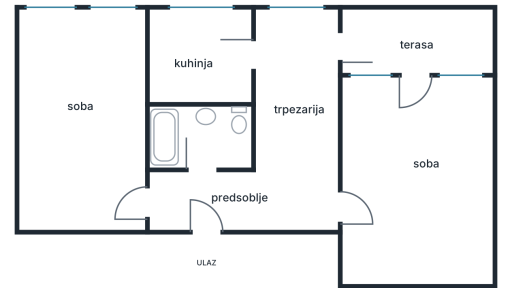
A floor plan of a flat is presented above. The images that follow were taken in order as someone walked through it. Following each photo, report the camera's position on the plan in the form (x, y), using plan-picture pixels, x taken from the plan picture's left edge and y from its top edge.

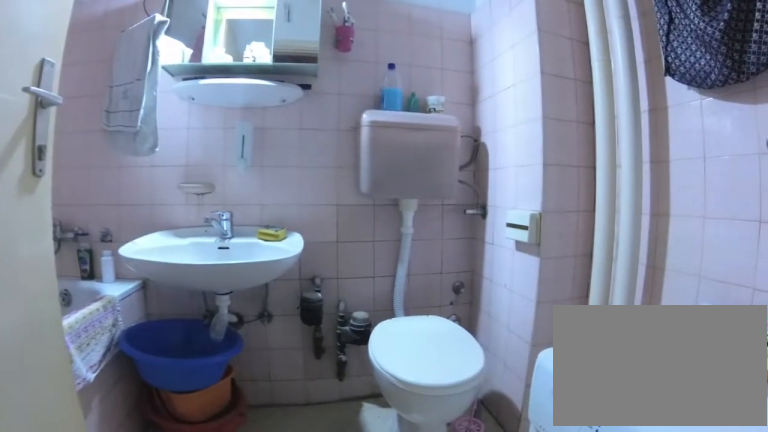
(195, 176)
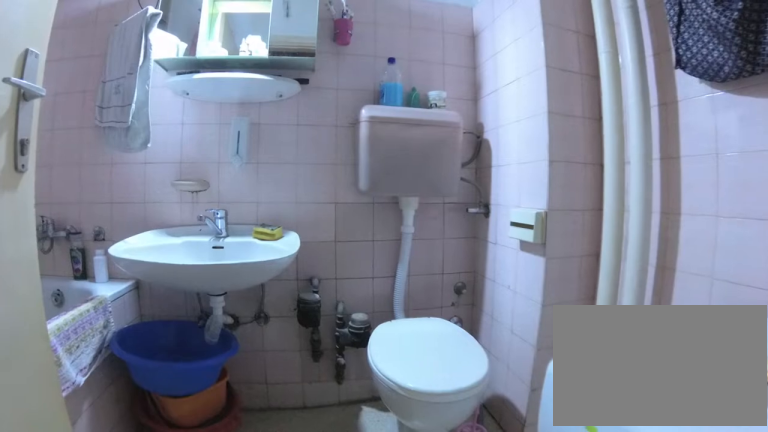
(197, 171)
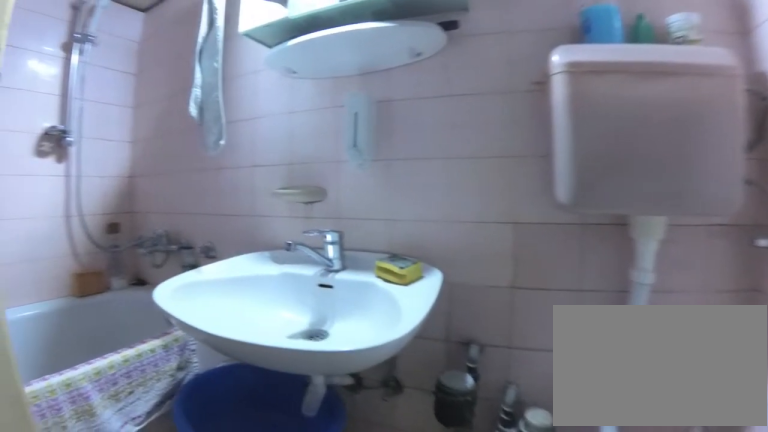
(205, 148)
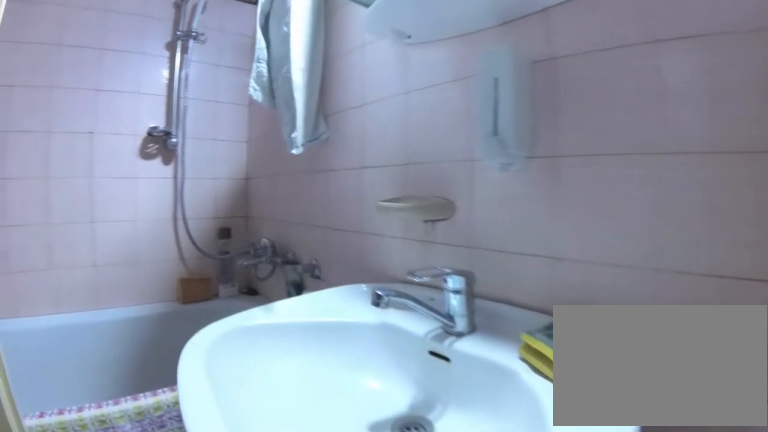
(210, 142)
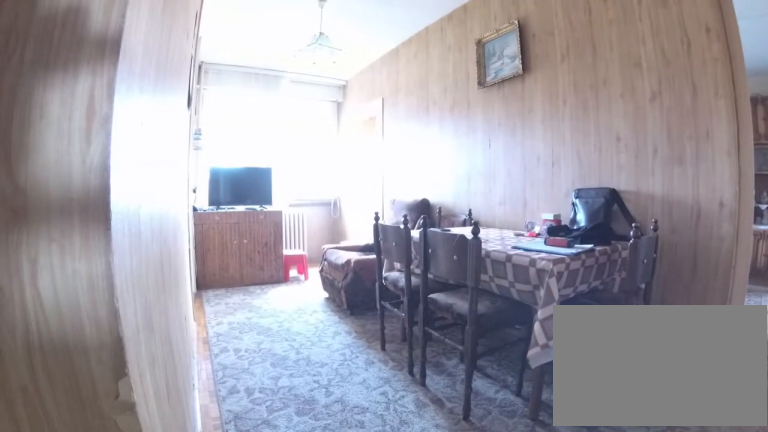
(259, 197)
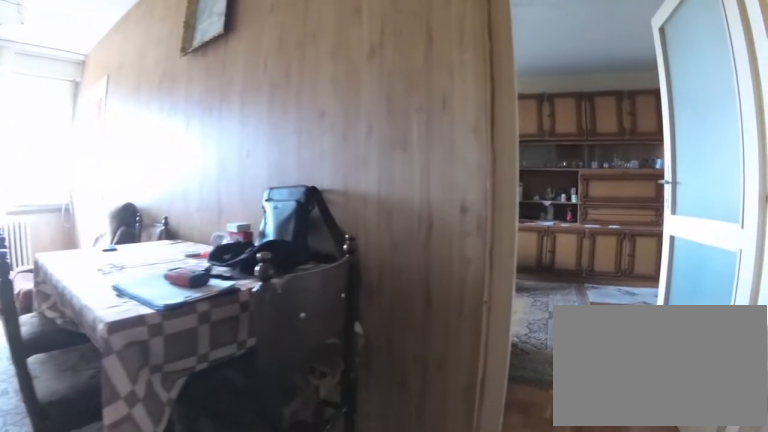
(276, 197)
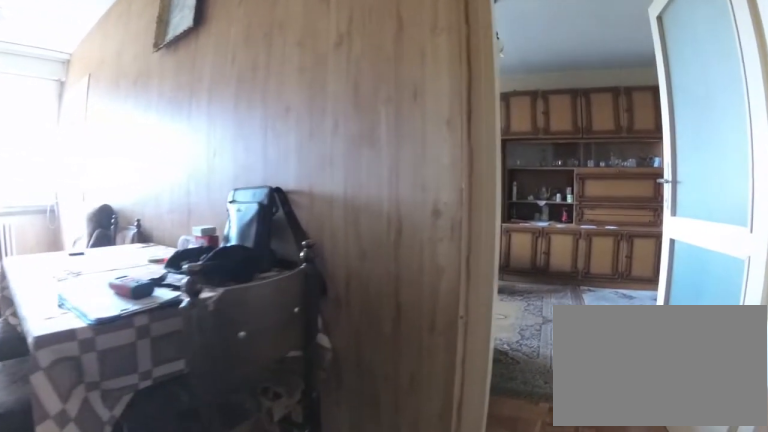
(282, 197)
